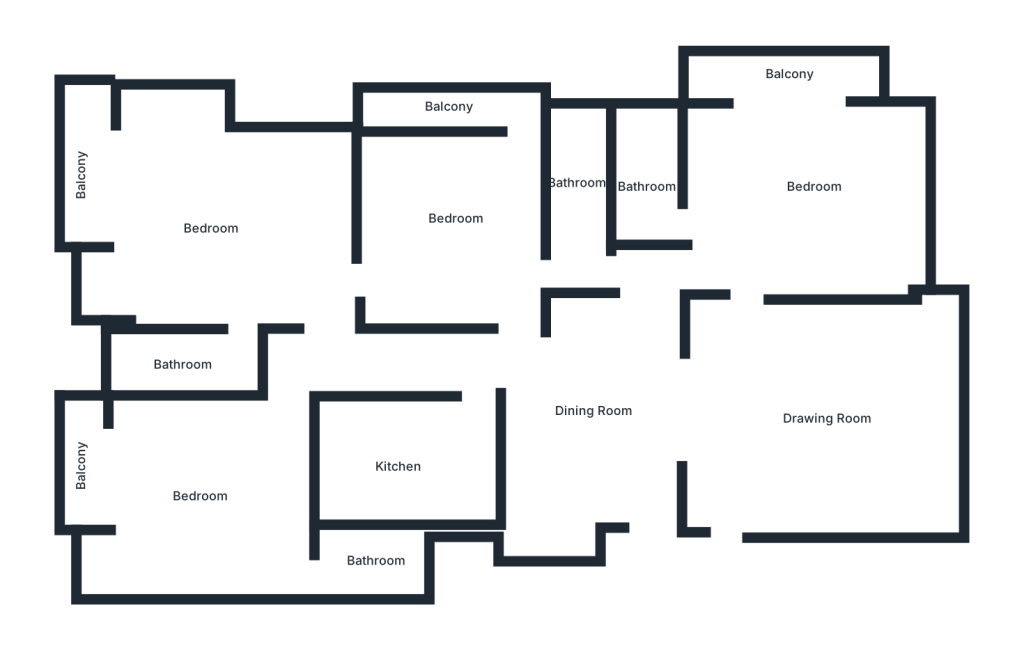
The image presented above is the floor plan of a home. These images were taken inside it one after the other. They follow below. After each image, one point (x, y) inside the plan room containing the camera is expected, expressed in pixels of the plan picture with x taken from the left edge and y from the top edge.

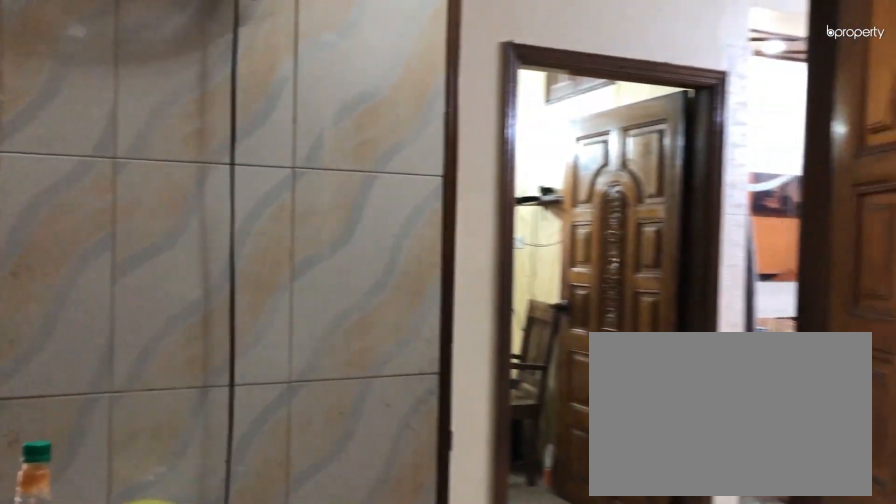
(402, 464)
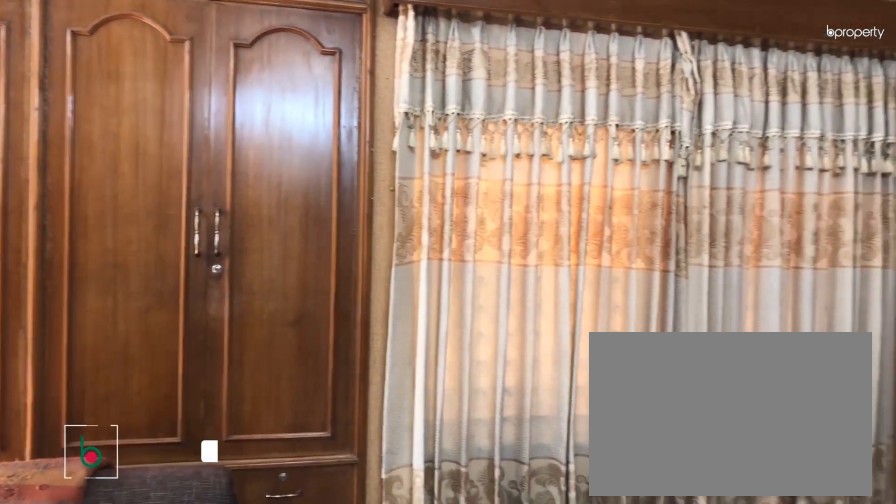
(214, 234)
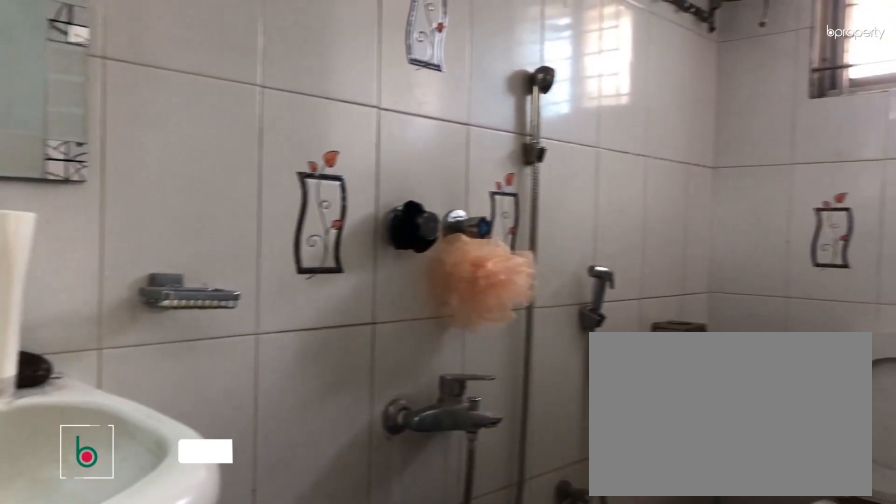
(185, 363)
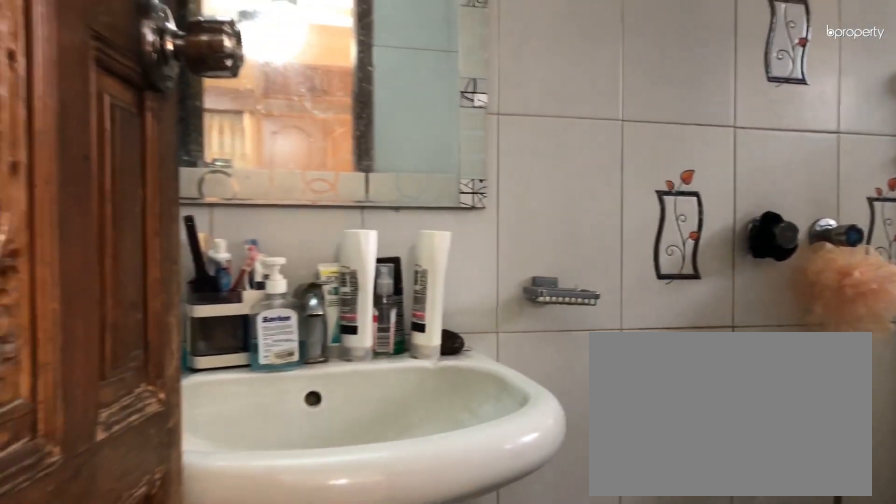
(185, 363)
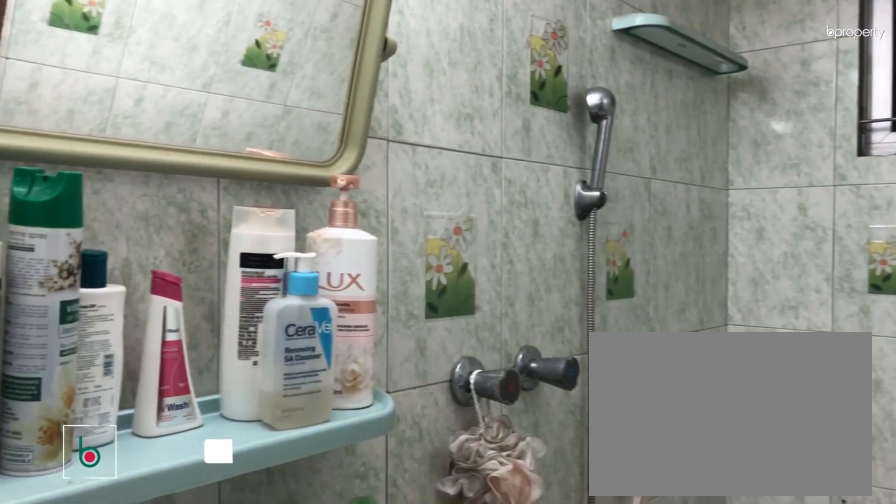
(375, 560)
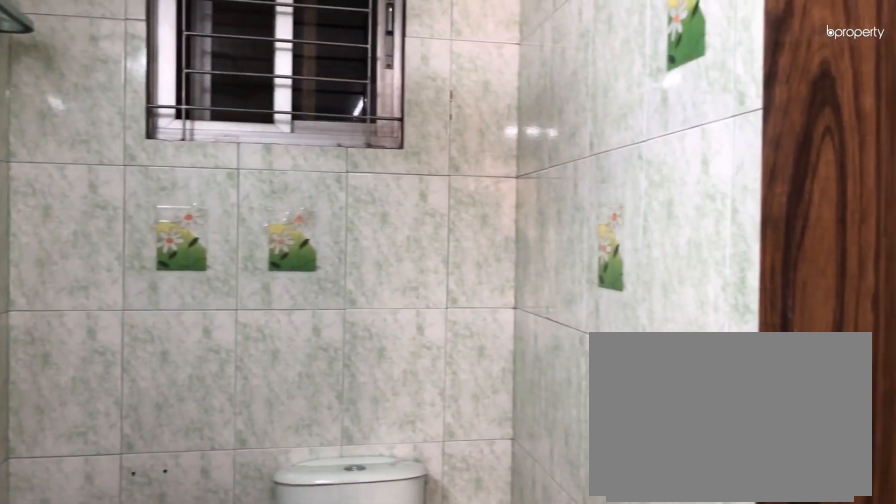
(375, 560)
